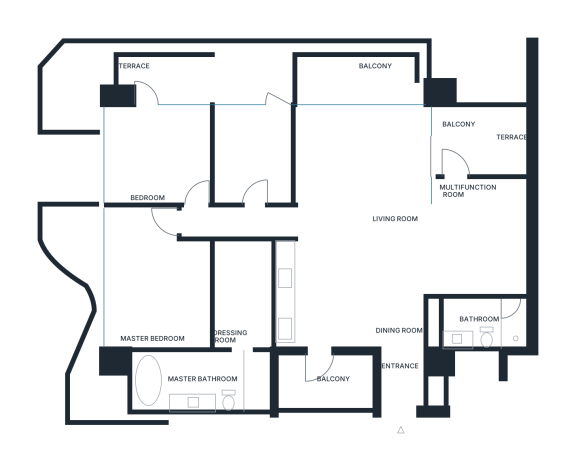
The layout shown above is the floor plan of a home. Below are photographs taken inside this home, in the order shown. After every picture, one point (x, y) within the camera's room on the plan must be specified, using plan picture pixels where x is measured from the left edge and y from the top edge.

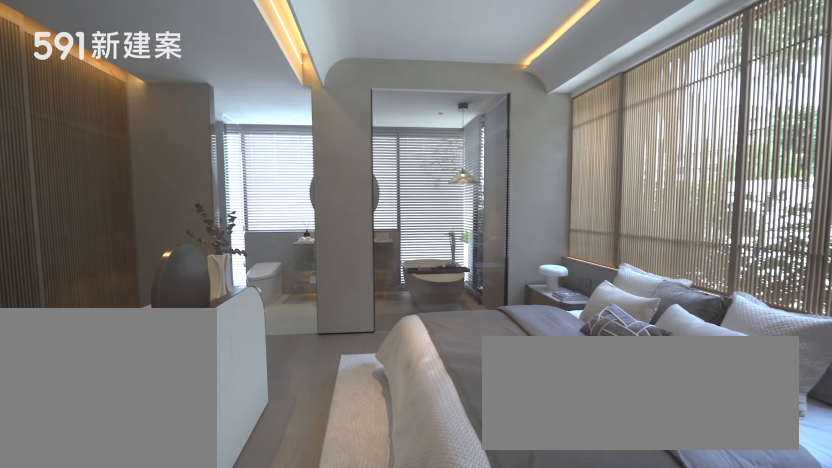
(179, 284)
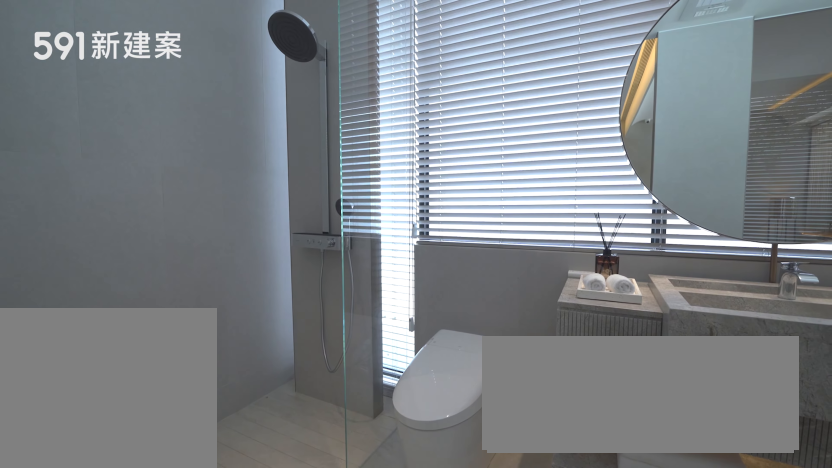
(200, 381)
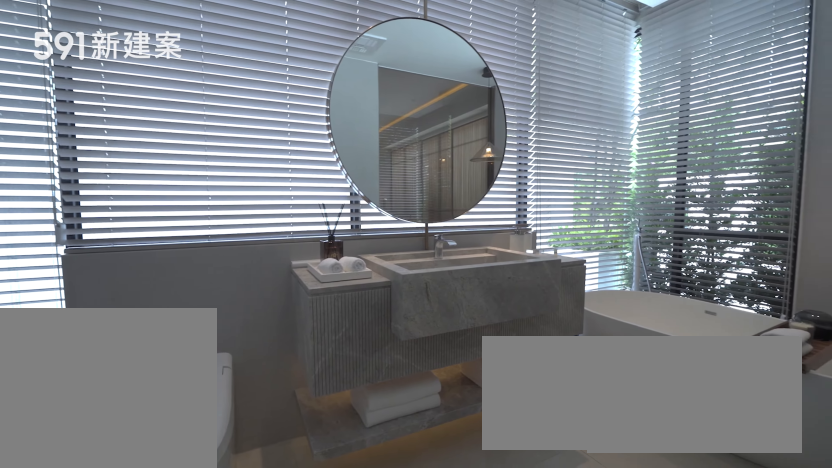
(200, 381)
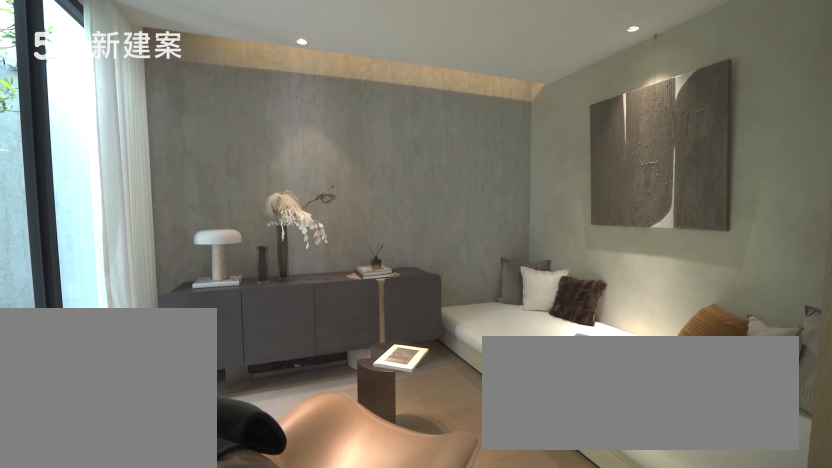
(485, 235)
